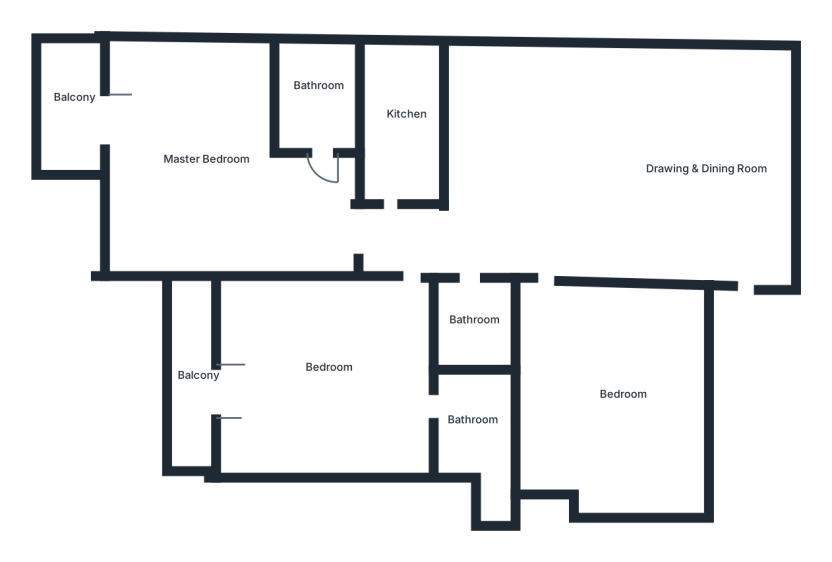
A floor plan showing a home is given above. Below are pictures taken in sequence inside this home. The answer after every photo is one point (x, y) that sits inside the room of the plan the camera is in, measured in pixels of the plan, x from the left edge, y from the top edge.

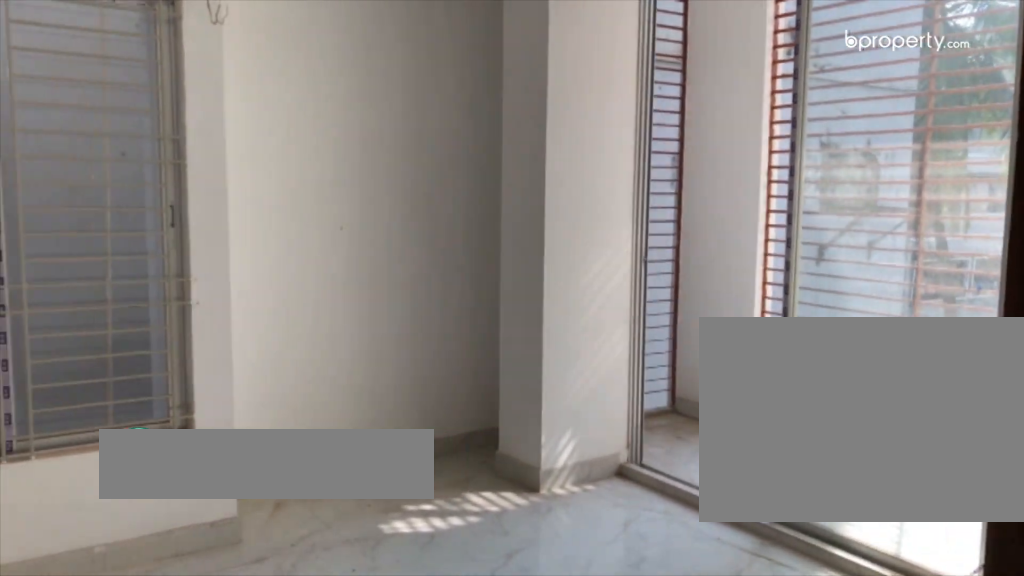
(320, 382)
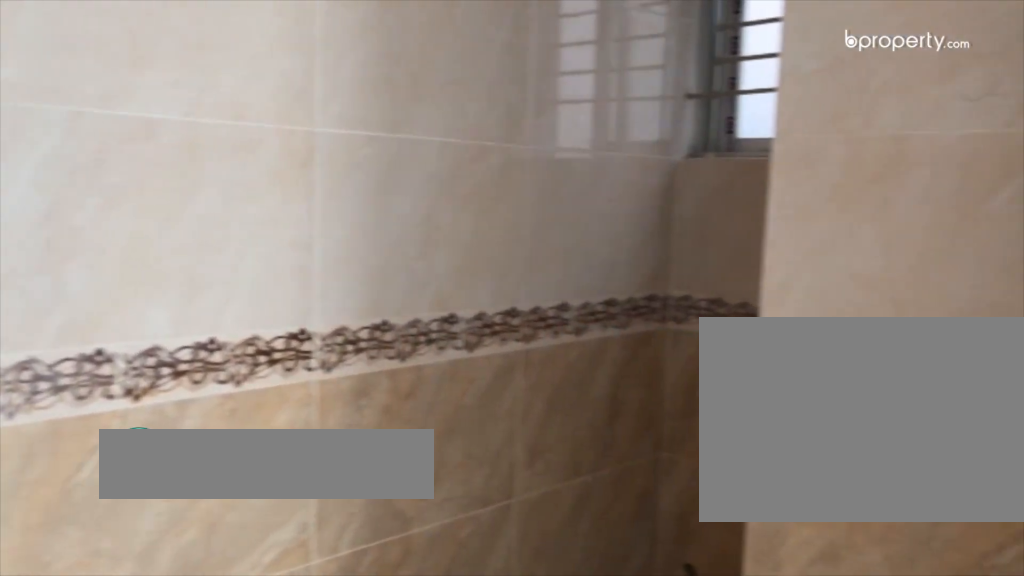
(472, 412)
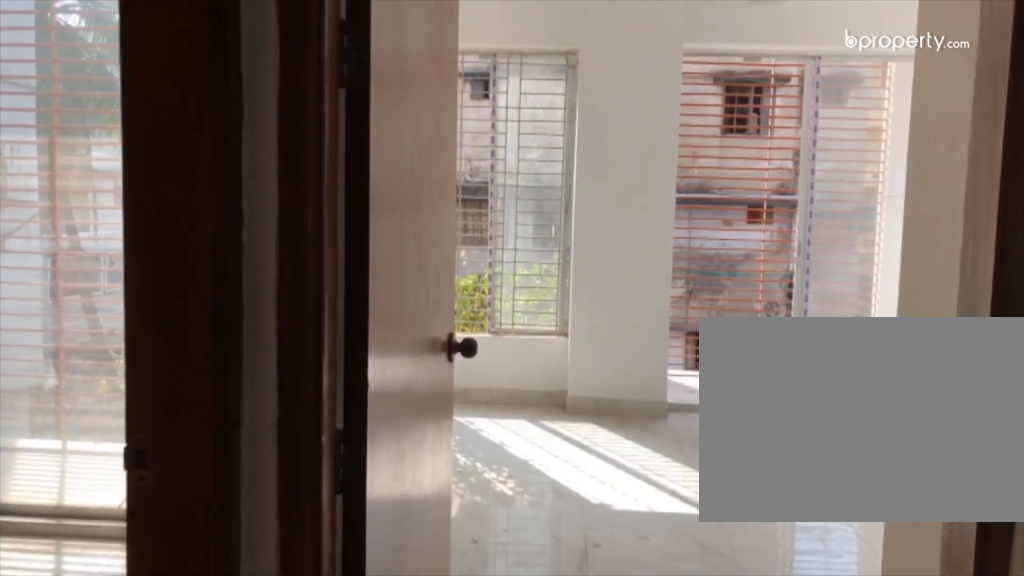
(373, 226)
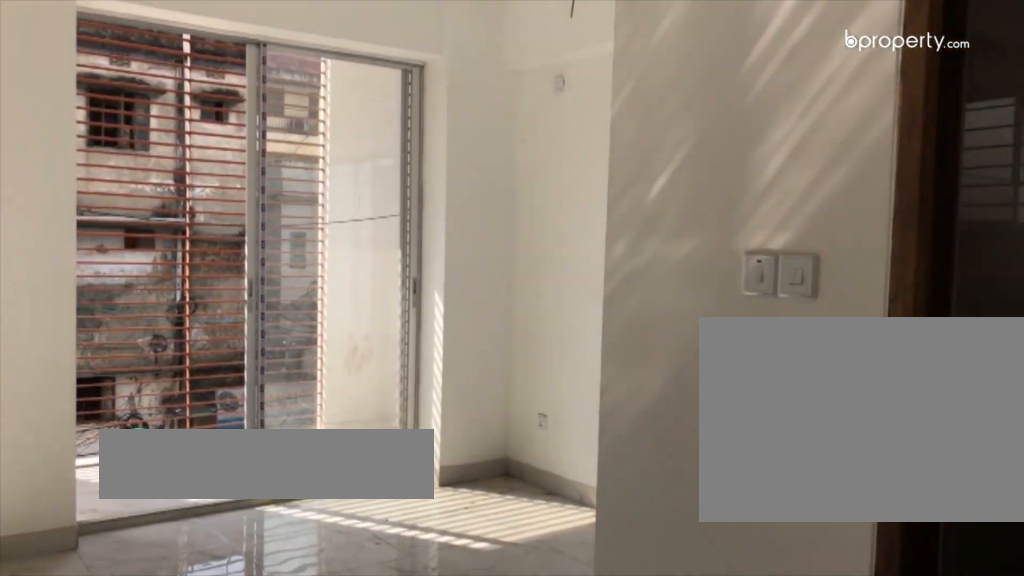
(217, 177)
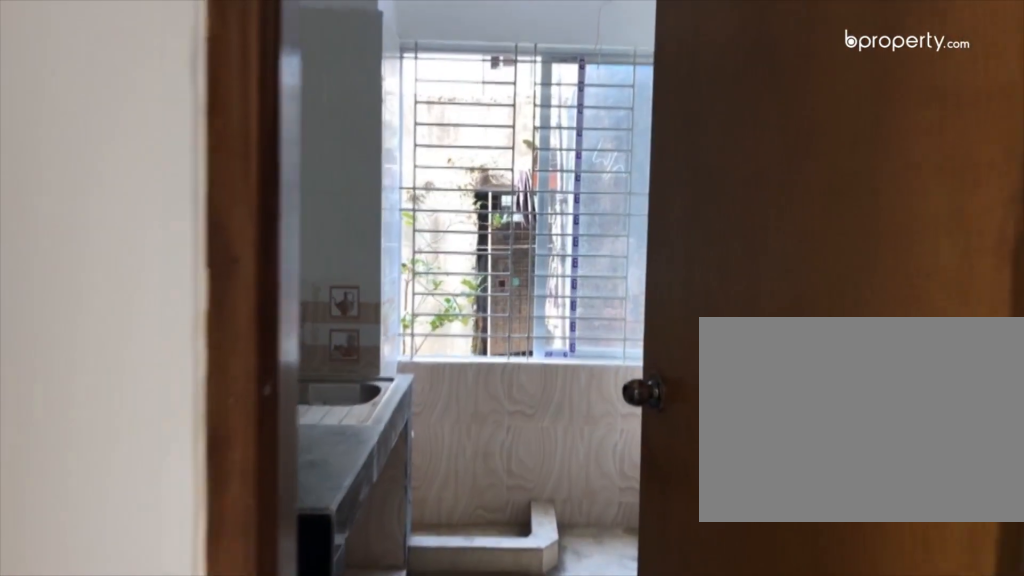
(398, 139)
